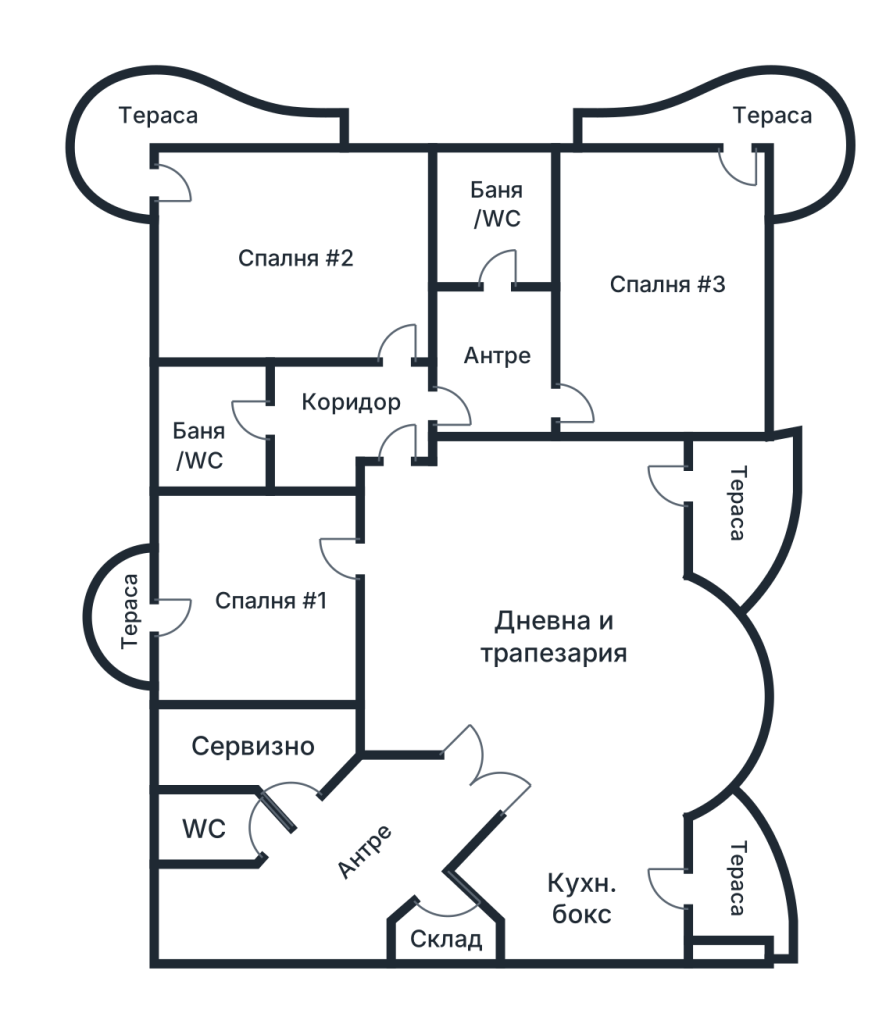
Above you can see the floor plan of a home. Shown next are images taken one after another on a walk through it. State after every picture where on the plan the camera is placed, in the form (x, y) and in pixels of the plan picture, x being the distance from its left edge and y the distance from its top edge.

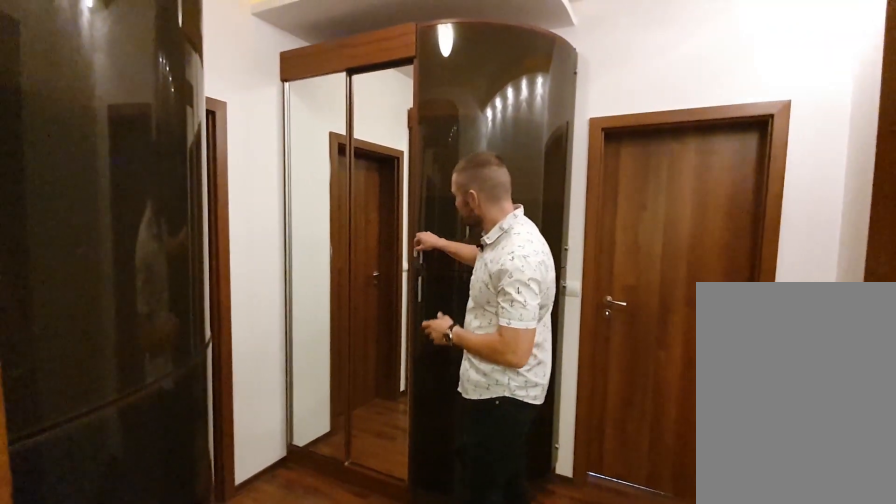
(498, 310)
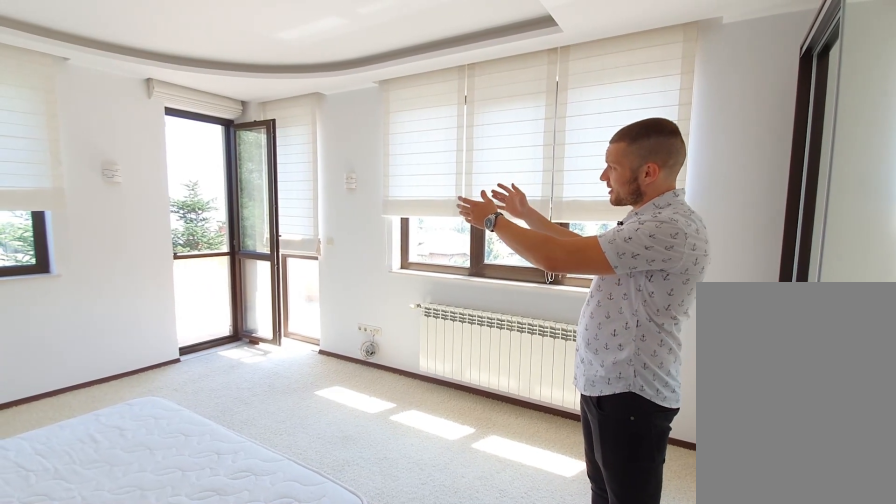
(717, 310)
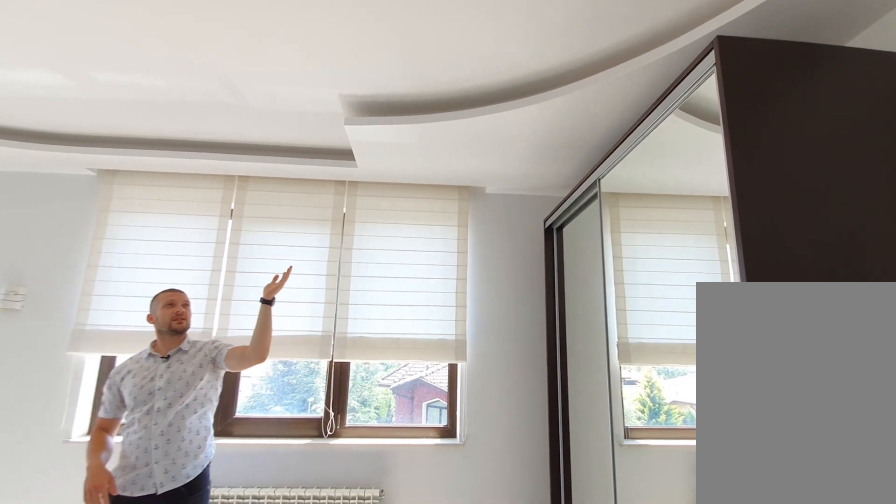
(713, 219)
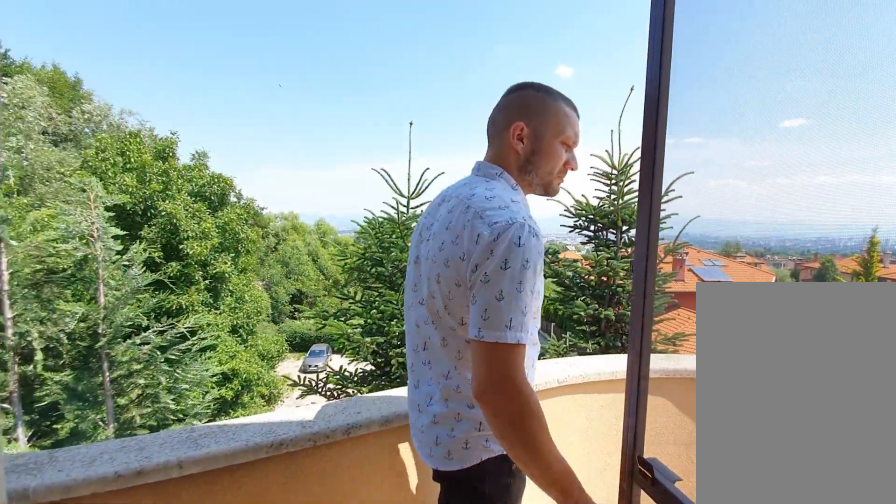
(813, 101)
